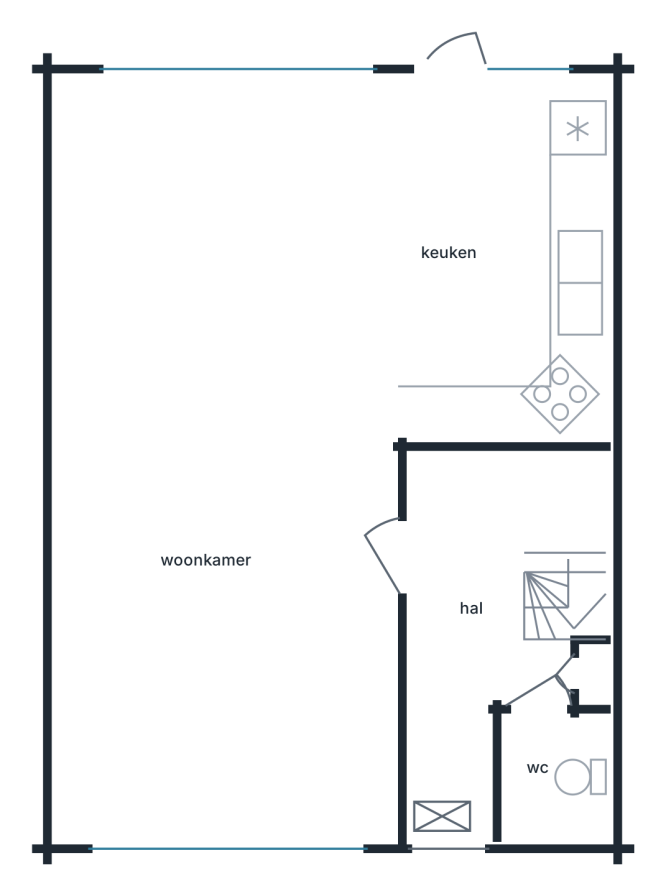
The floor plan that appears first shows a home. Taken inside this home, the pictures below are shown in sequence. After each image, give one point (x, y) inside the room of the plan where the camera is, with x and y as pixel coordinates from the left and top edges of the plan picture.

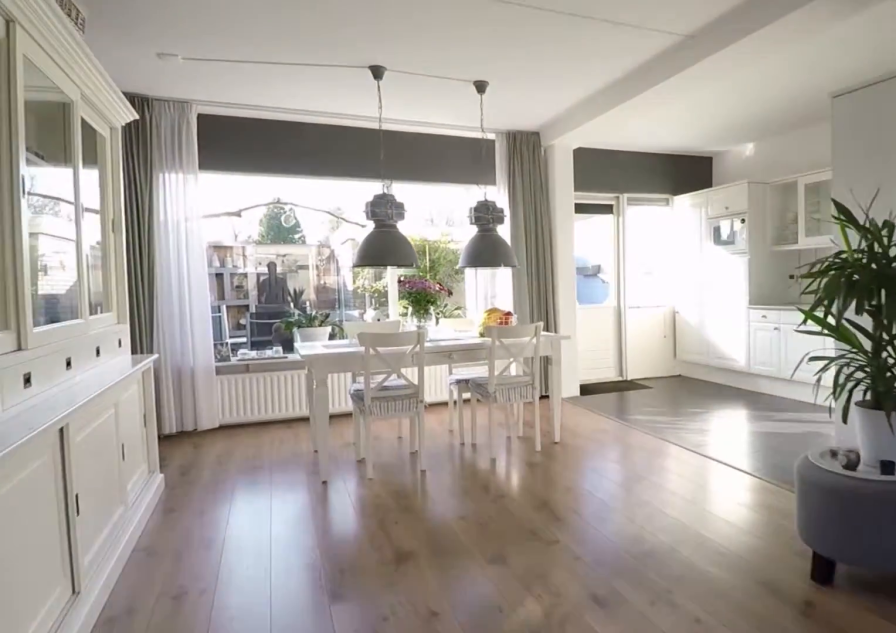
(153, 471)
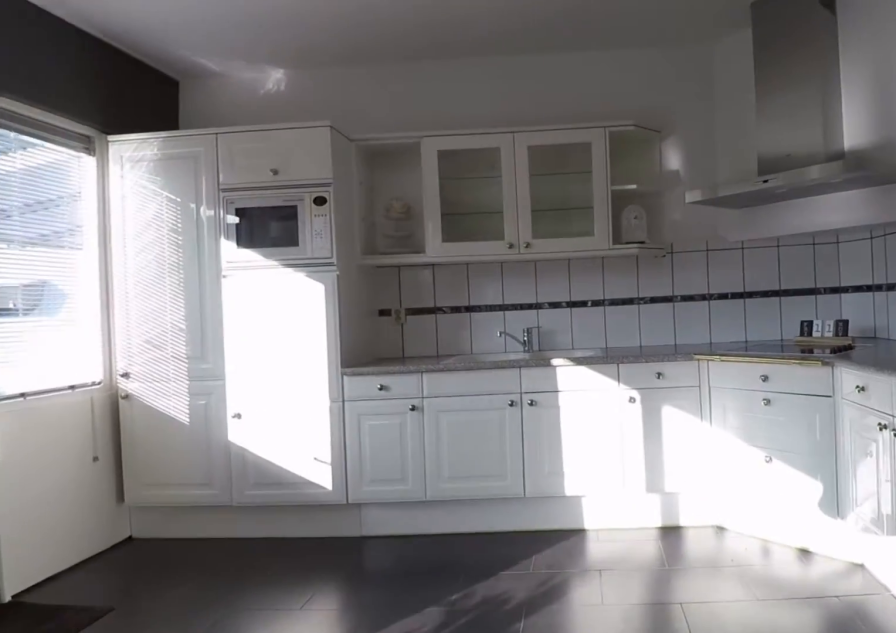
(153, 471)
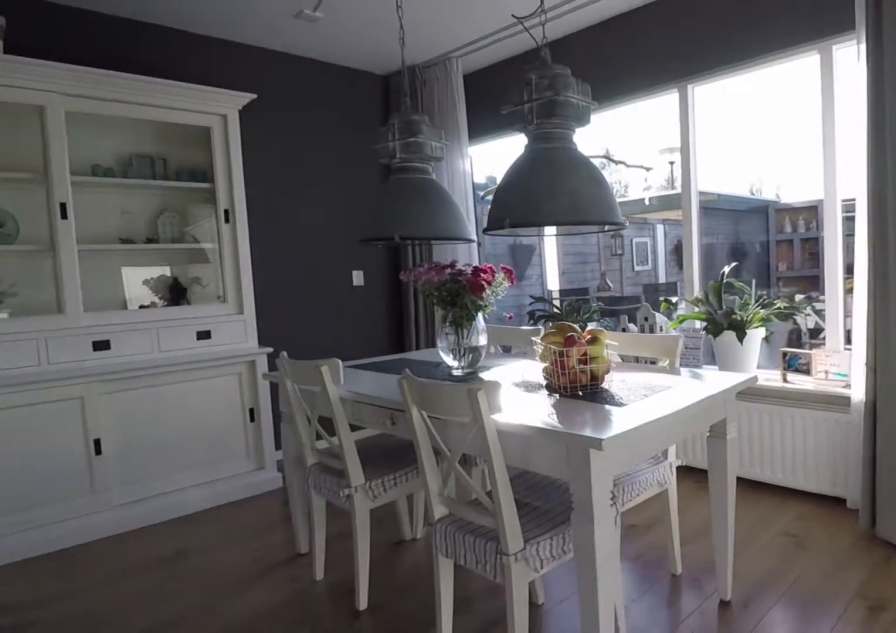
(502, 261)
